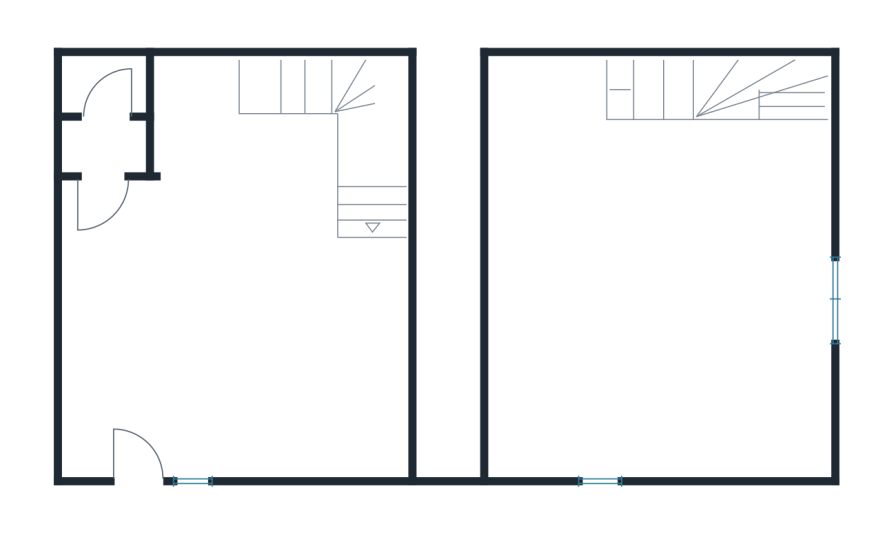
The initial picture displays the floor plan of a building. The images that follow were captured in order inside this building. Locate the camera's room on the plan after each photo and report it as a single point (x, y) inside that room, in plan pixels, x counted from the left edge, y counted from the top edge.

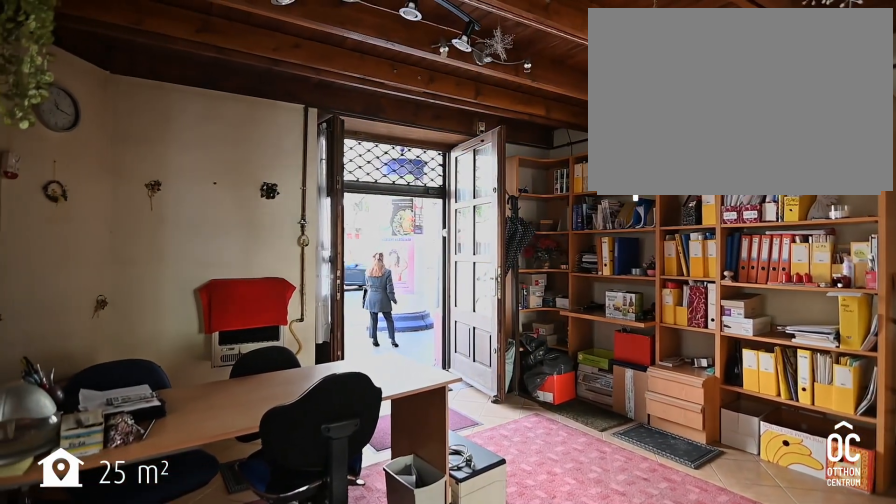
(235, 270)
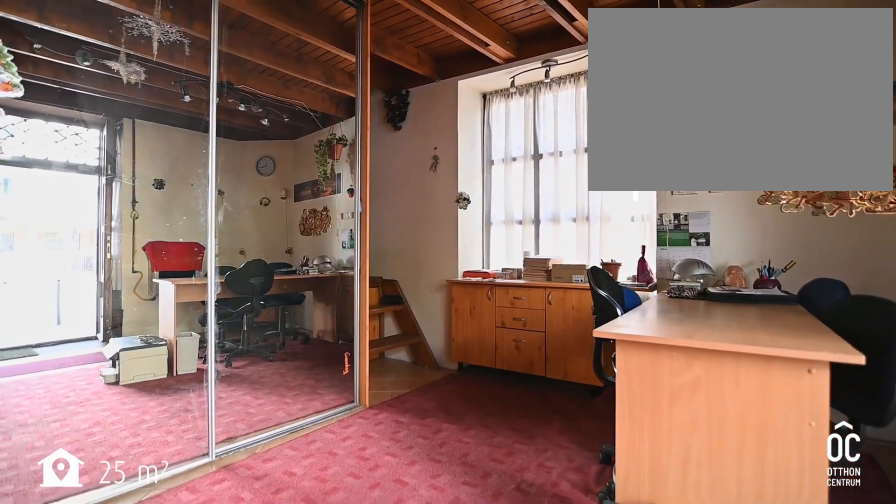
(235, 270)
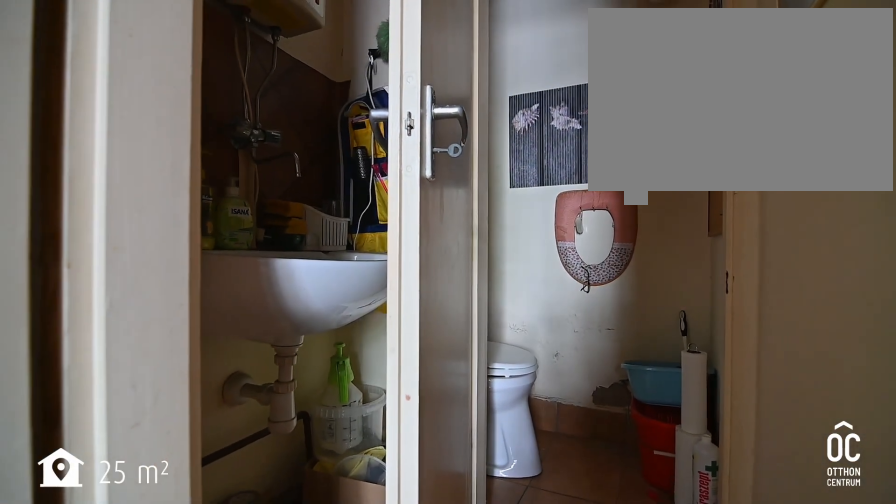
(100, 122)
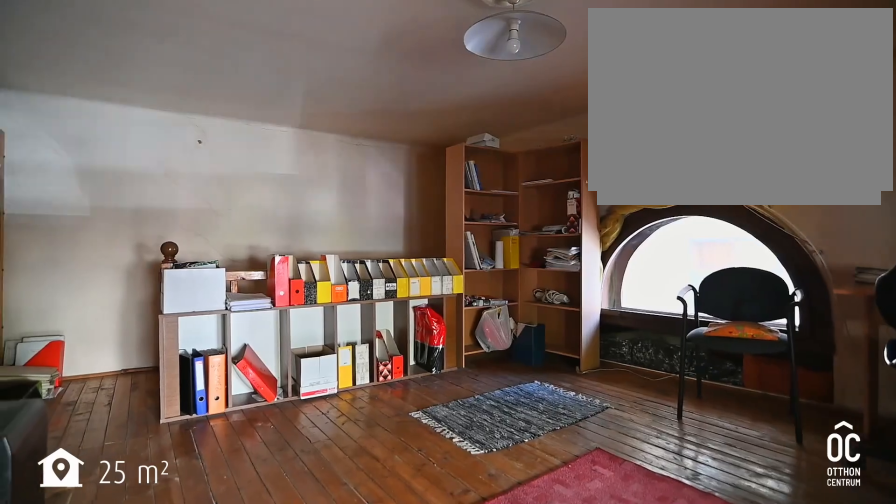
(646, 282)
